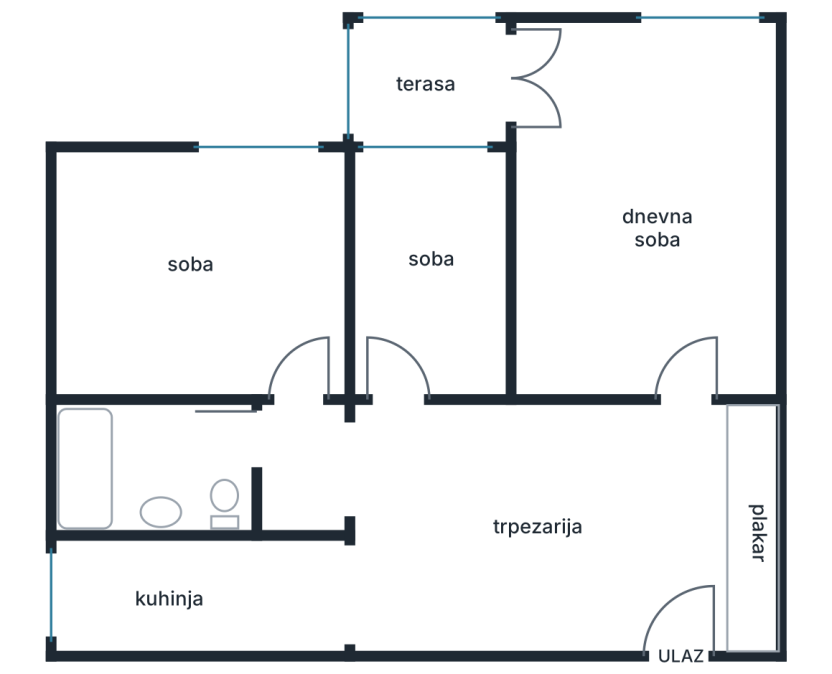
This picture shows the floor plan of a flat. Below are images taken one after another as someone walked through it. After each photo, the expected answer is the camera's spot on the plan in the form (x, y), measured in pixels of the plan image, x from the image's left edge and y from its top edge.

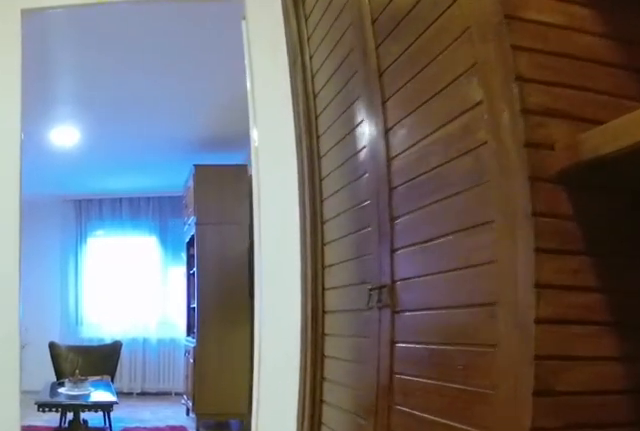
(675, 552)
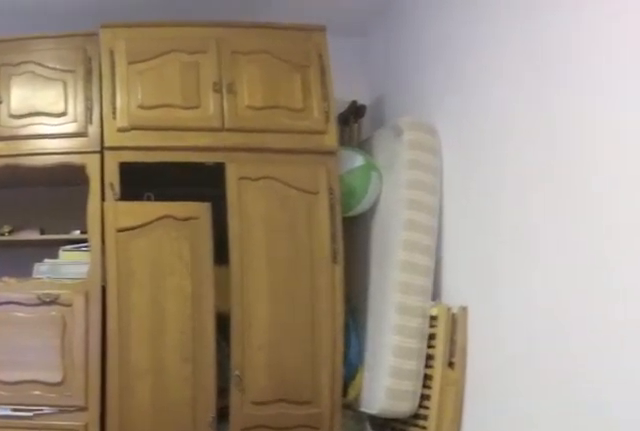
(200, 183)
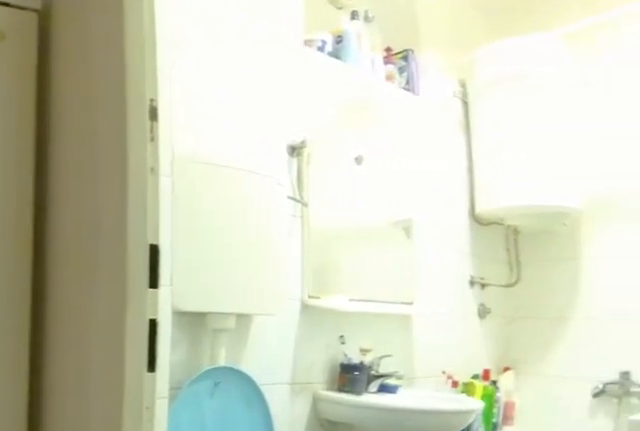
(300, 388)
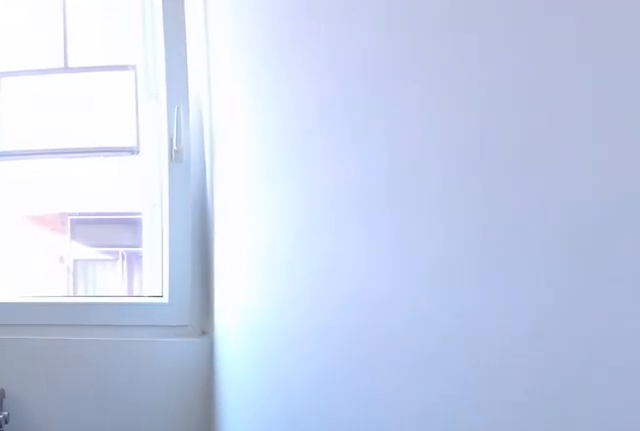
(220, 591)
